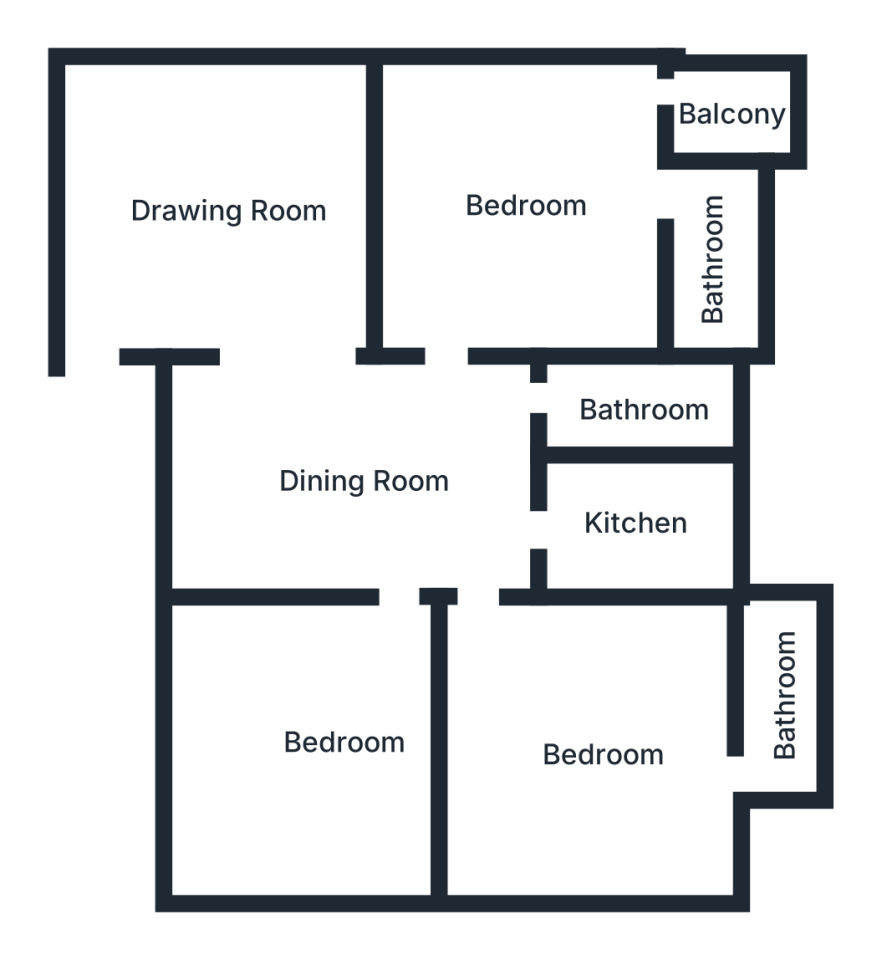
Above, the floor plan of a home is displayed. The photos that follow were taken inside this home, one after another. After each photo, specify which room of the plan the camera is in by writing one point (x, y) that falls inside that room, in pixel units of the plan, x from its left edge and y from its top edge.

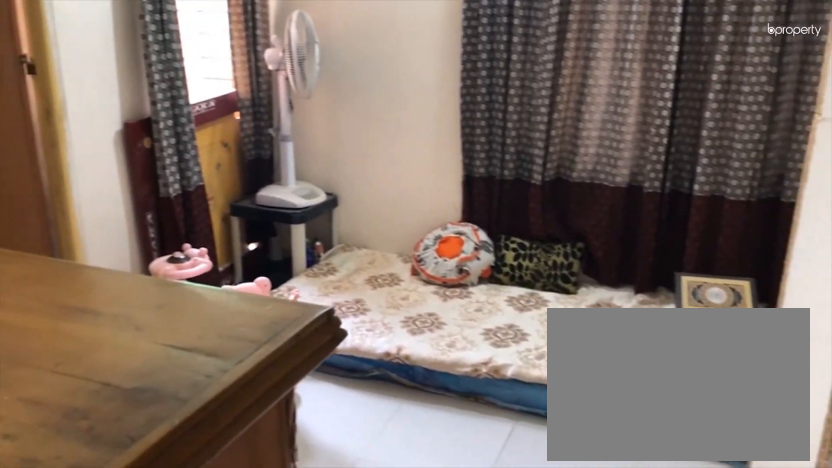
(605, 764)
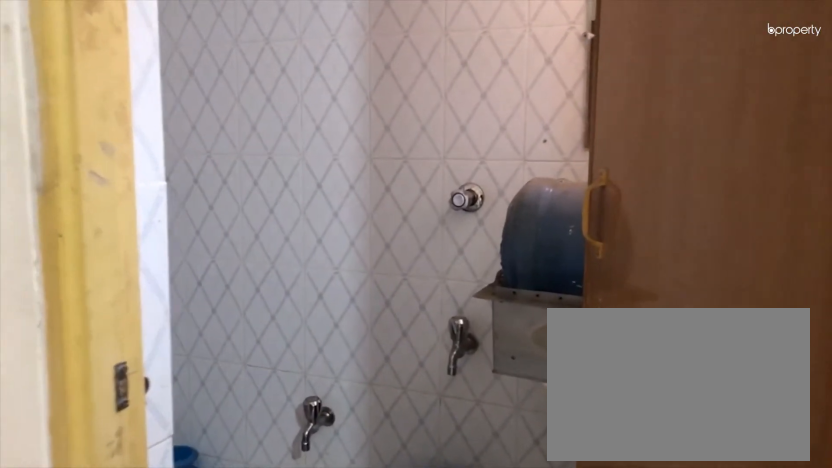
(783, 702)
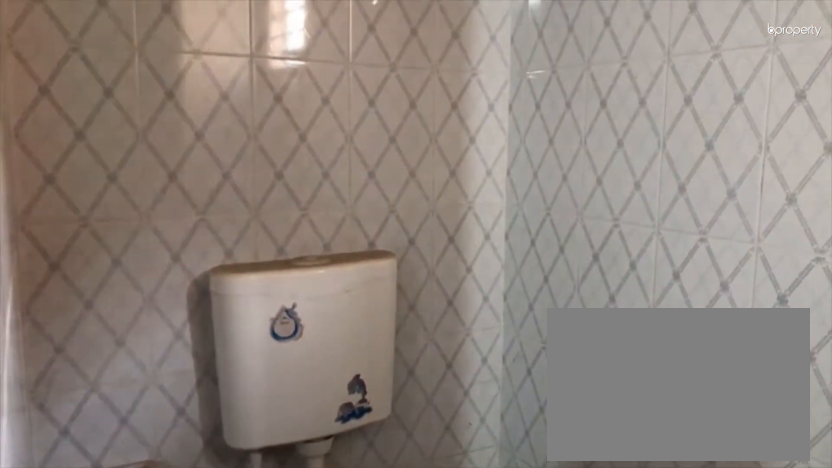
(783, 702)
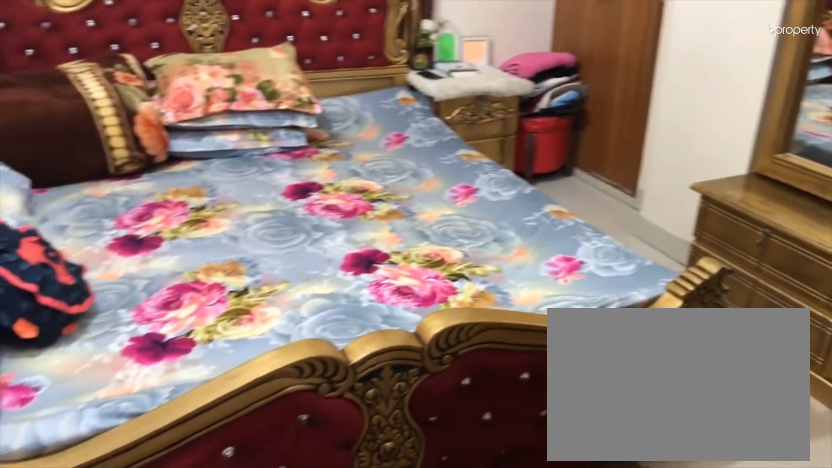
(342, 744)
